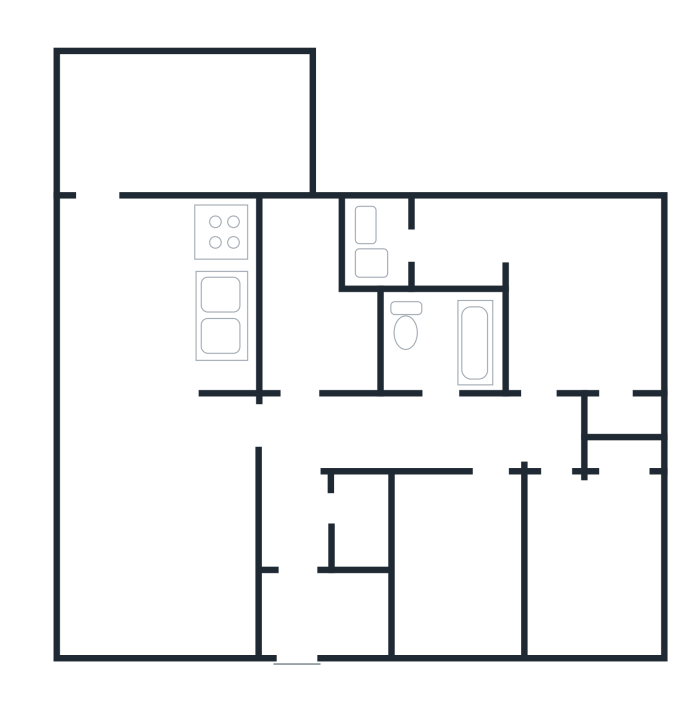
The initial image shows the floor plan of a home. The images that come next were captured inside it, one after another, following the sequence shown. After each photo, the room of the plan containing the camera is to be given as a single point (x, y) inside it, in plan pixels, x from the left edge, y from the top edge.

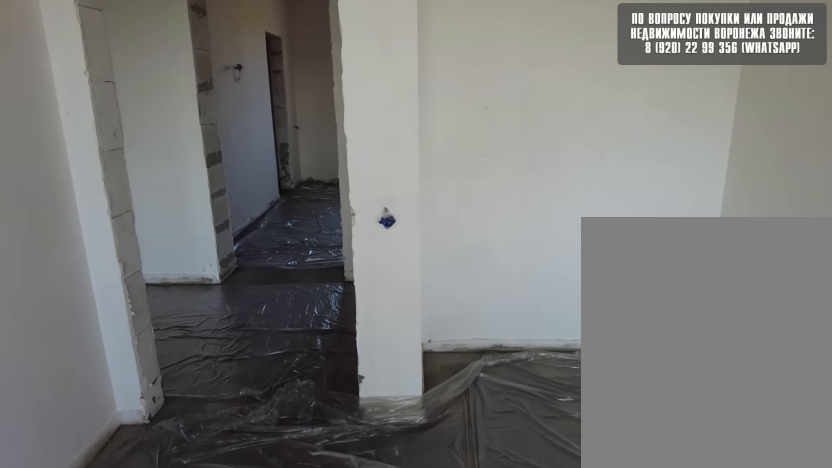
(575, 557)
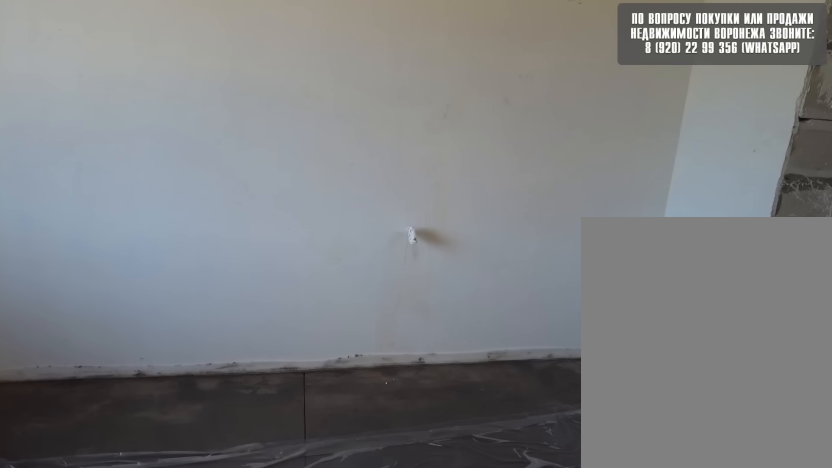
(572, 382)
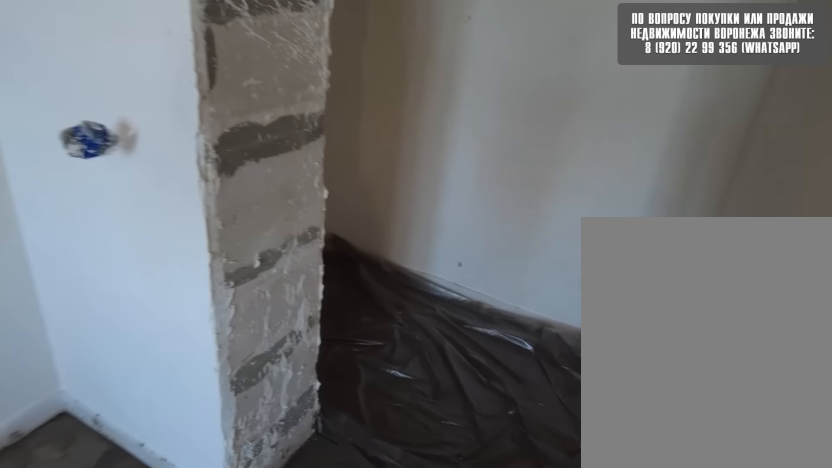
(572, 381)
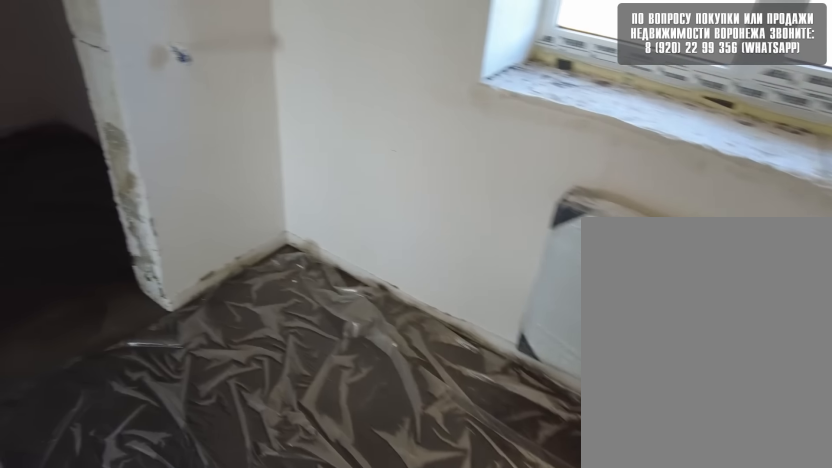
(566, 369)
